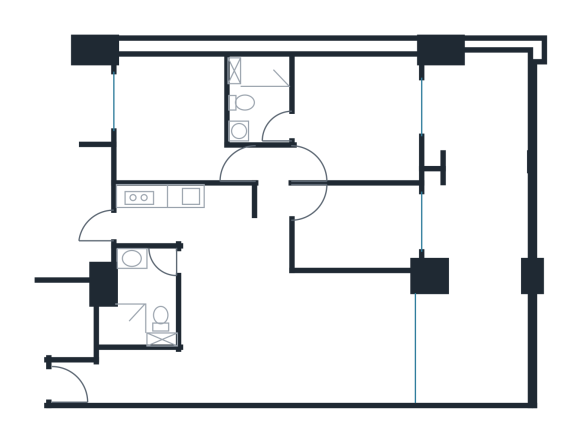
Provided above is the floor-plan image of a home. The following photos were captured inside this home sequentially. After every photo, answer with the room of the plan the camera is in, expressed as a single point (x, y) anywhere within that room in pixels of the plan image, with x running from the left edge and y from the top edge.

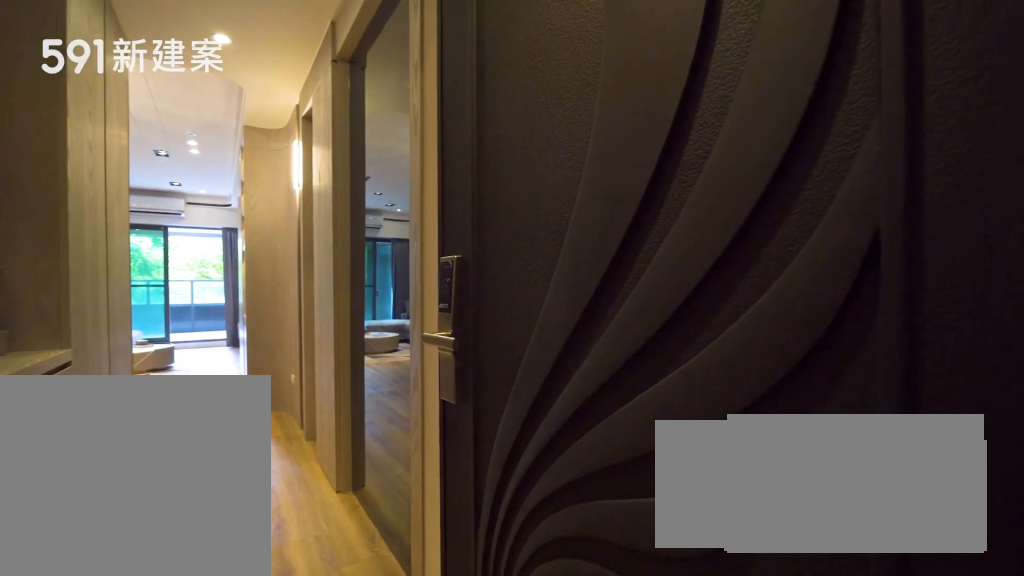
(124, 379)
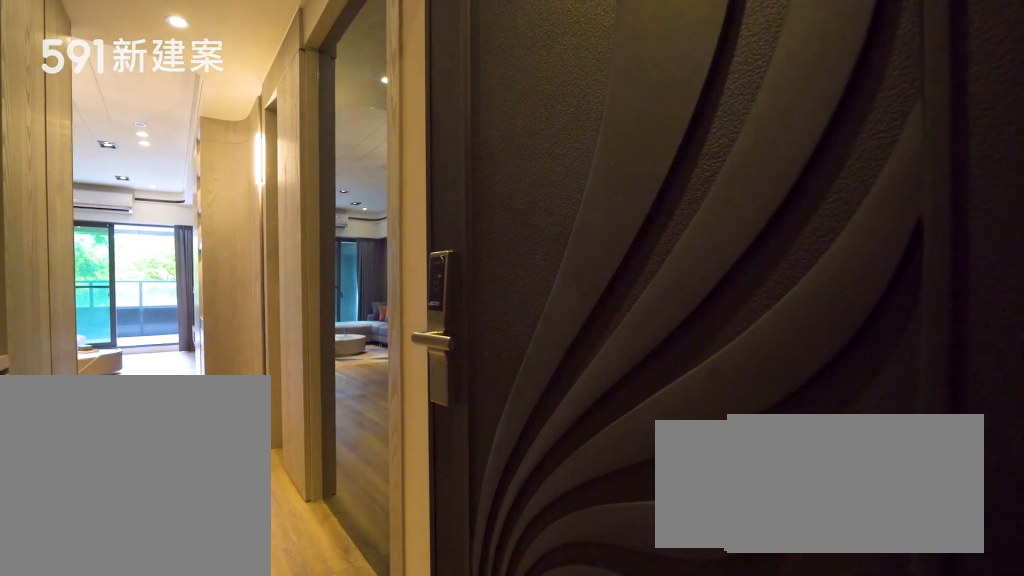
(124, 379)
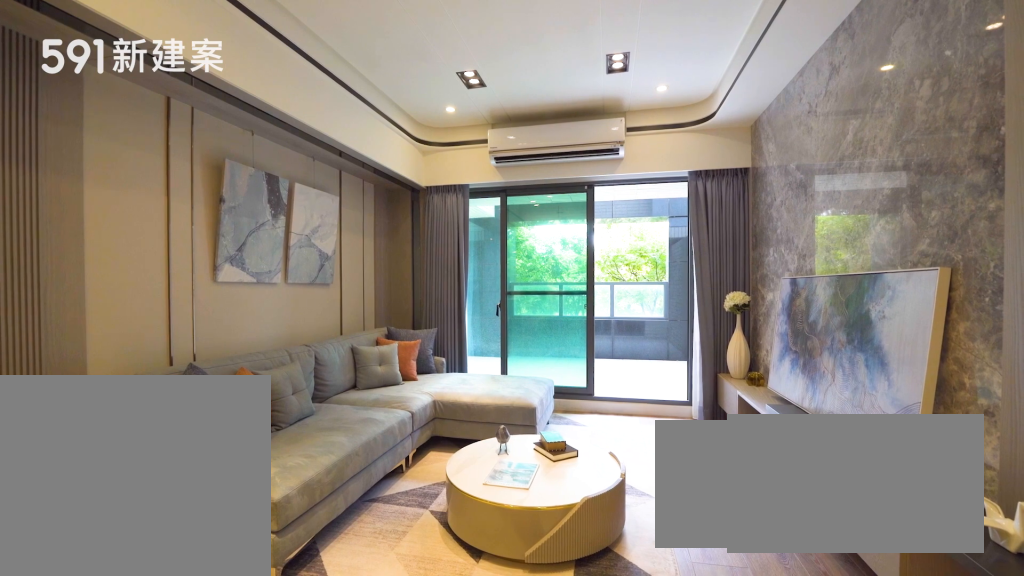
(339, 336)
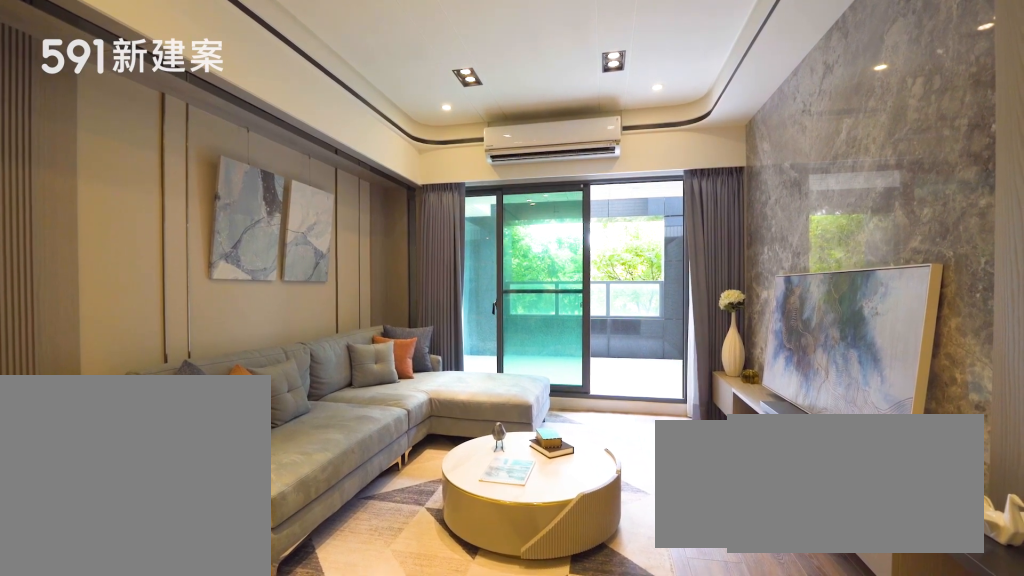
(339, 336)
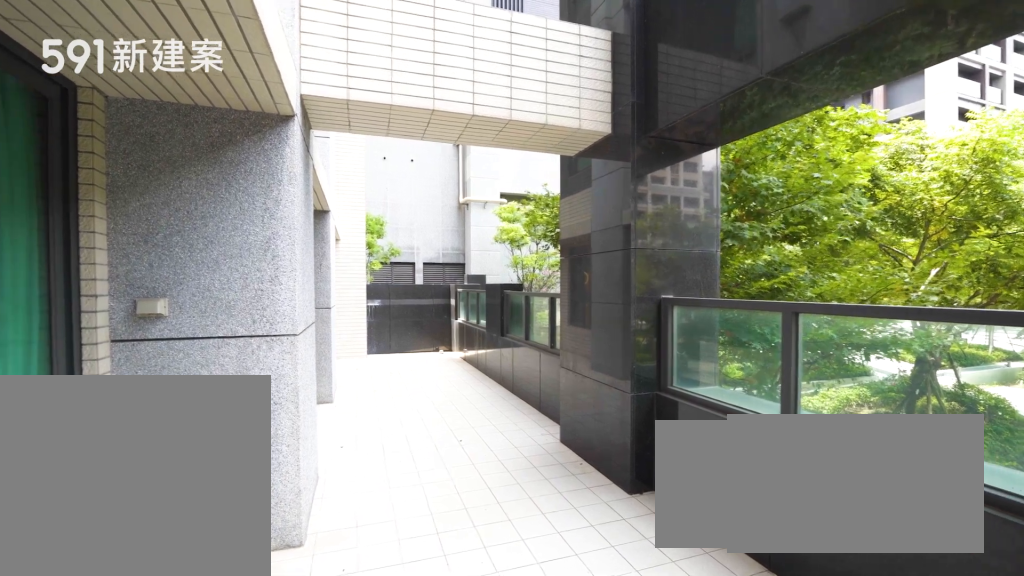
(475, 227)
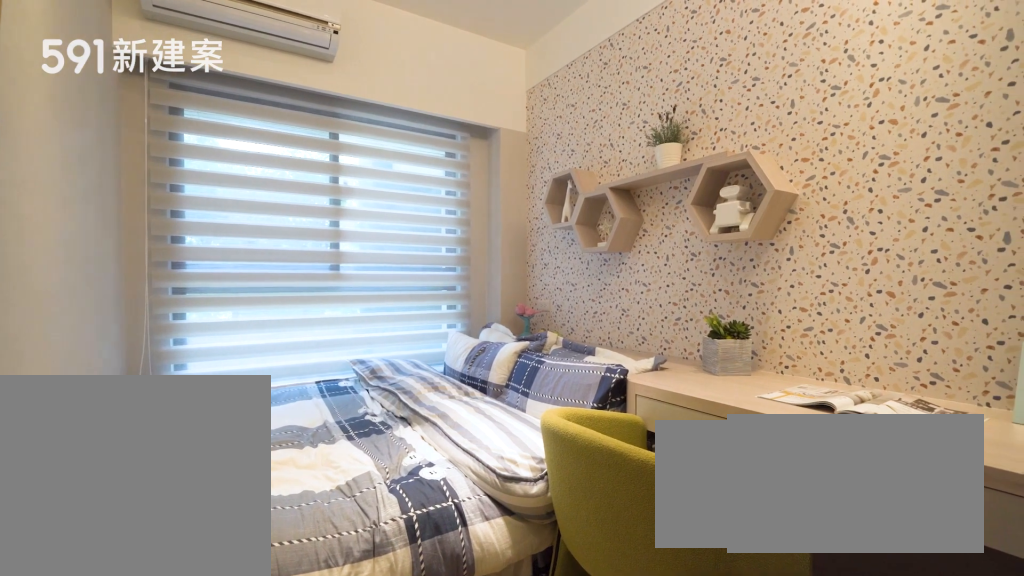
(356, 228)
